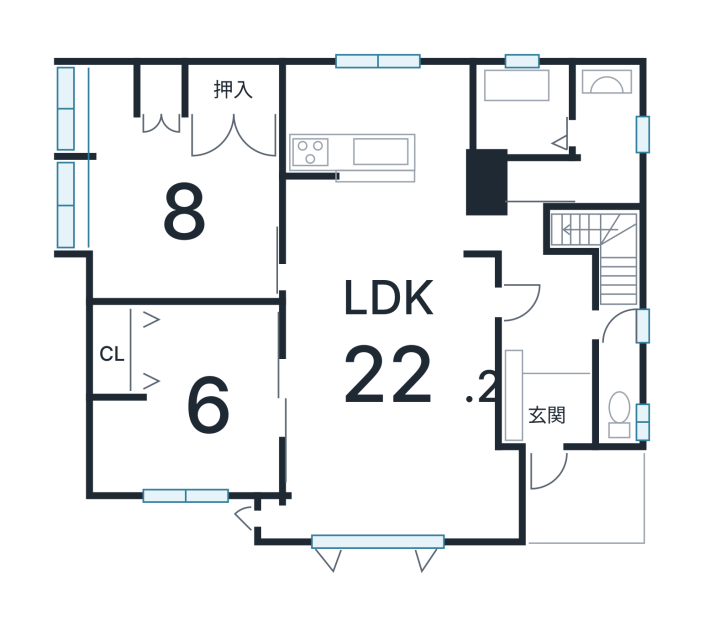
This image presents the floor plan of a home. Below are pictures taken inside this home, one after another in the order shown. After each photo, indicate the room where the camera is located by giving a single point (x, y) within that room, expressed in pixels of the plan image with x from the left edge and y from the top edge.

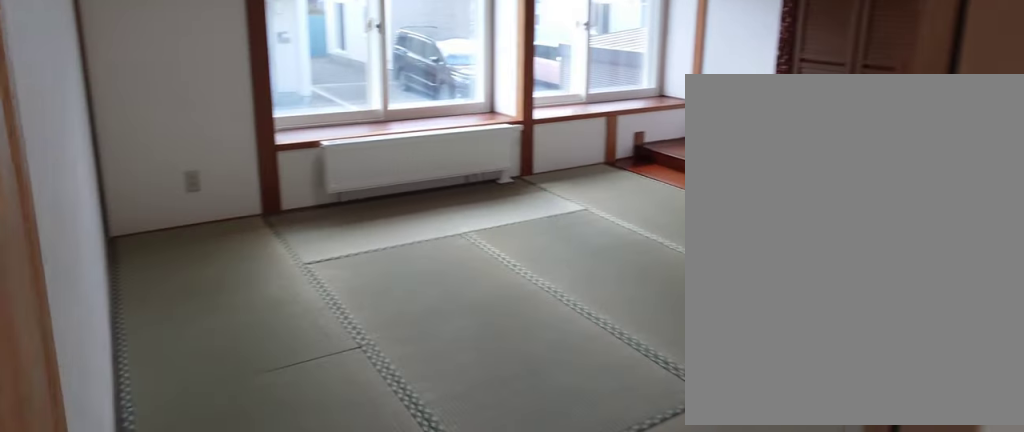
(196, 234)
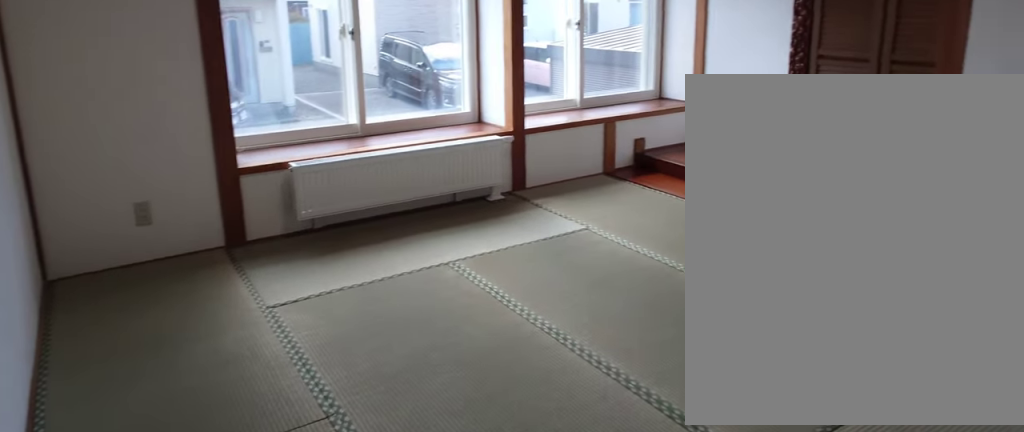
(196, 234)
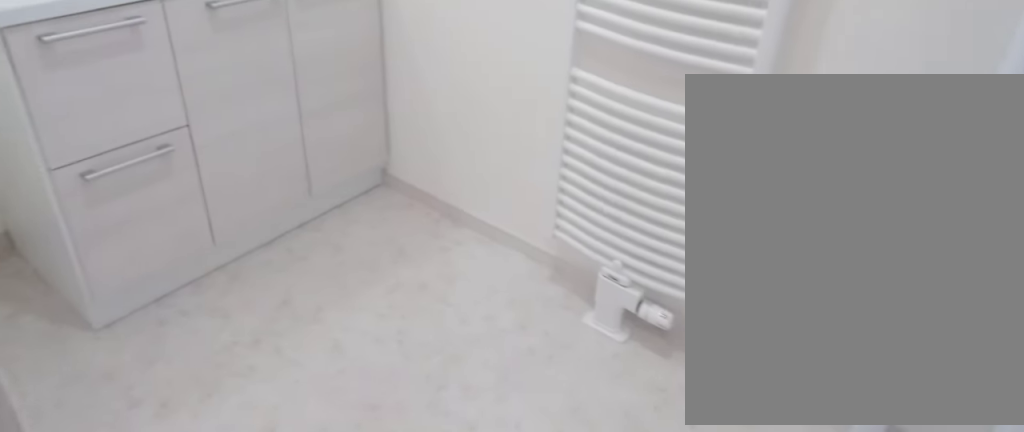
(607, 154)
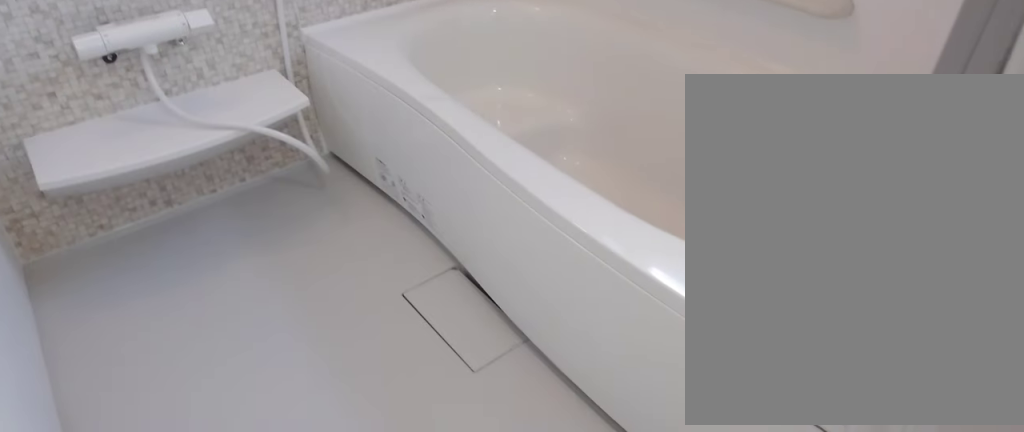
(517, 125)
